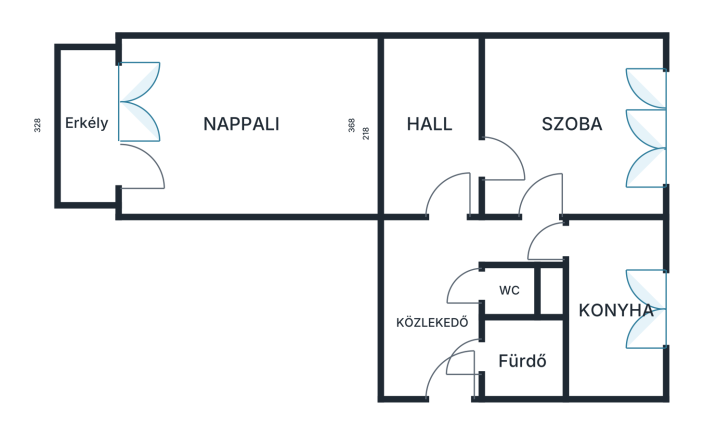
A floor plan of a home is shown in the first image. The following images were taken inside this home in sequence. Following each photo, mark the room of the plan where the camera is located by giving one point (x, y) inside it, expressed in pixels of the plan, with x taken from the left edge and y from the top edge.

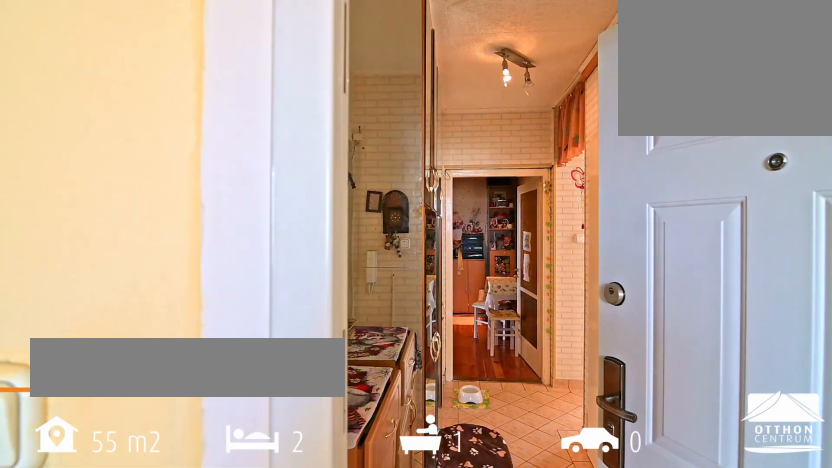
(437, 337)
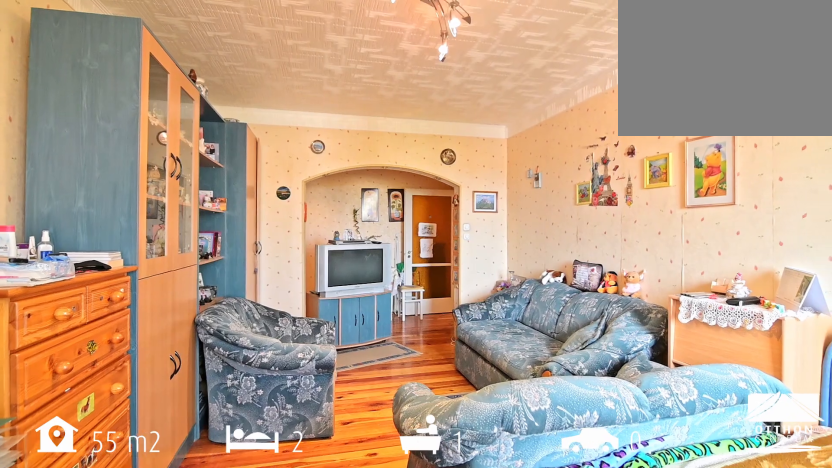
(246, 88)
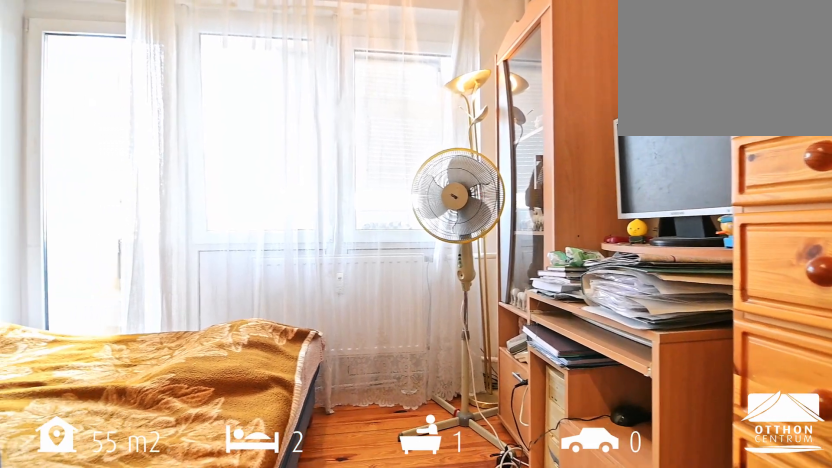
(246, 88)
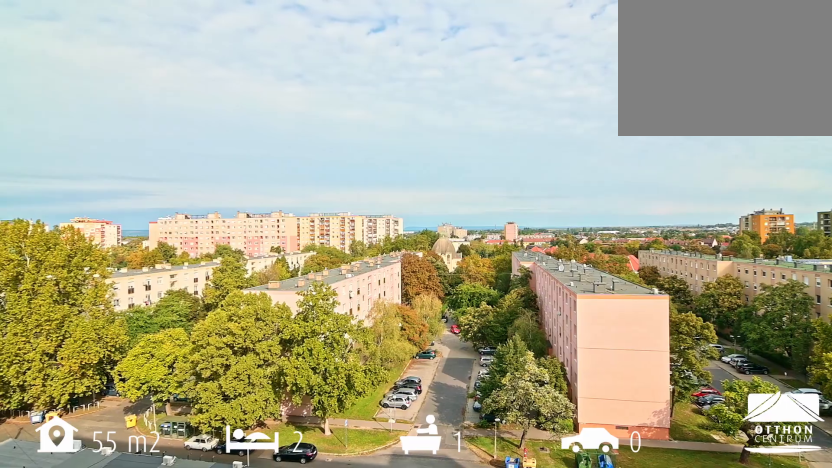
(84, 128)
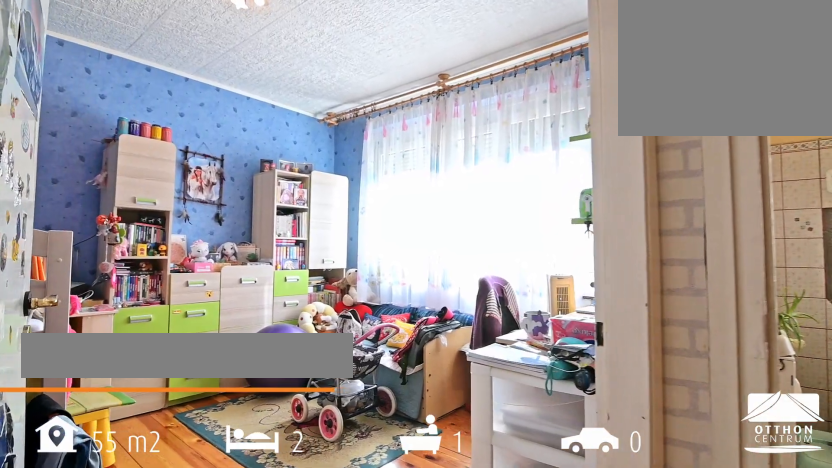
(577, 111)
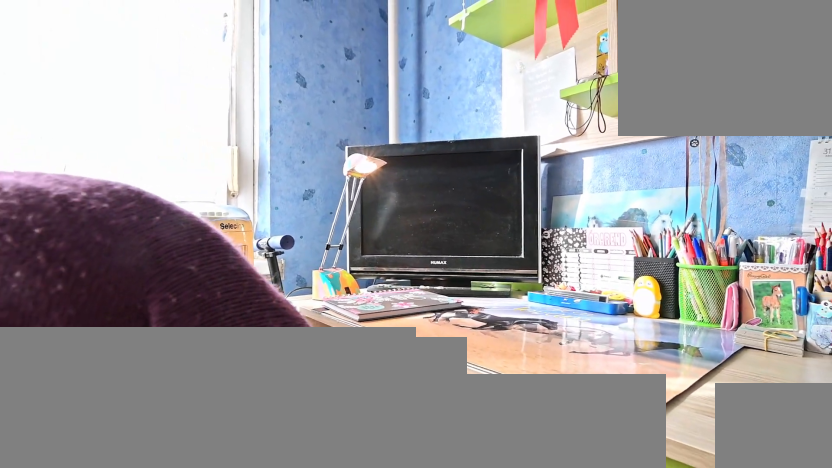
(577, 111)
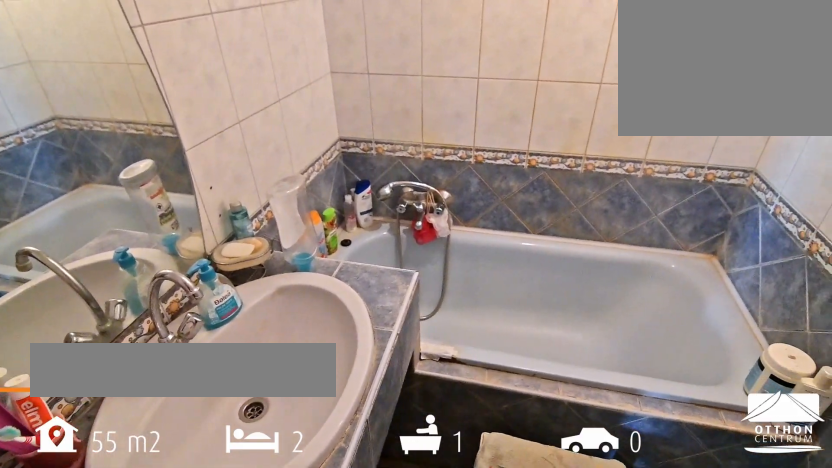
(519, 367)
